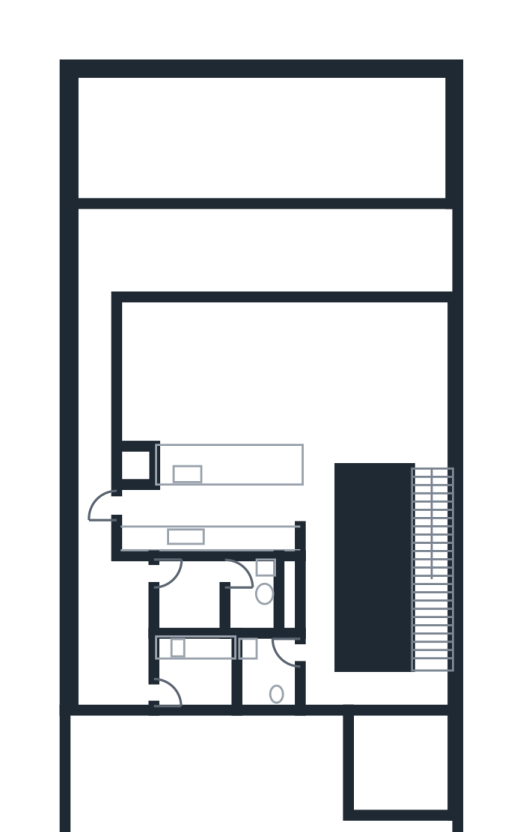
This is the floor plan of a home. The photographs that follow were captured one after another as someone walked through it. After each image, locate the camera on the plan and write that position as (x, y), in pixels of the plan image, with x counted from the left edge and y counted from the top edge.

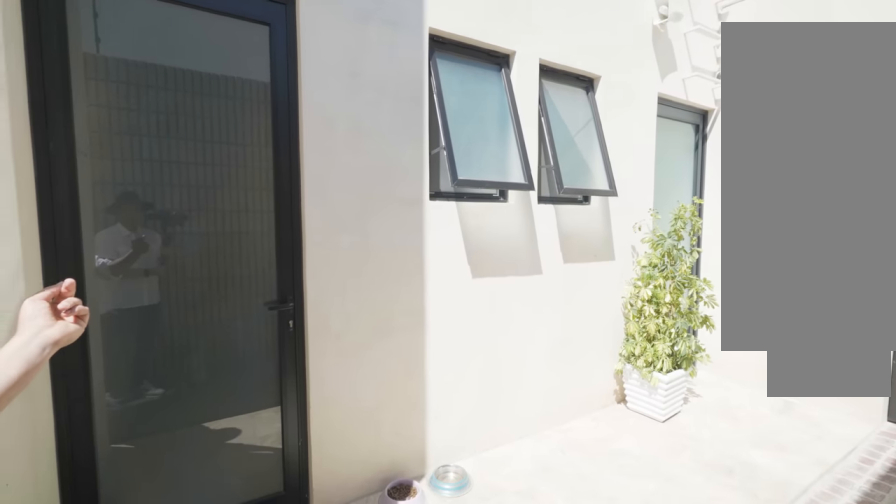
(81, 568)
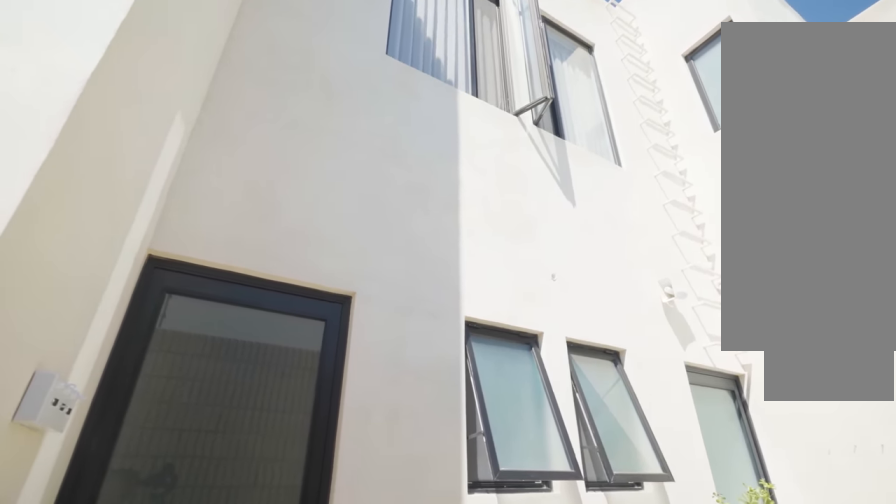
(97, 598)
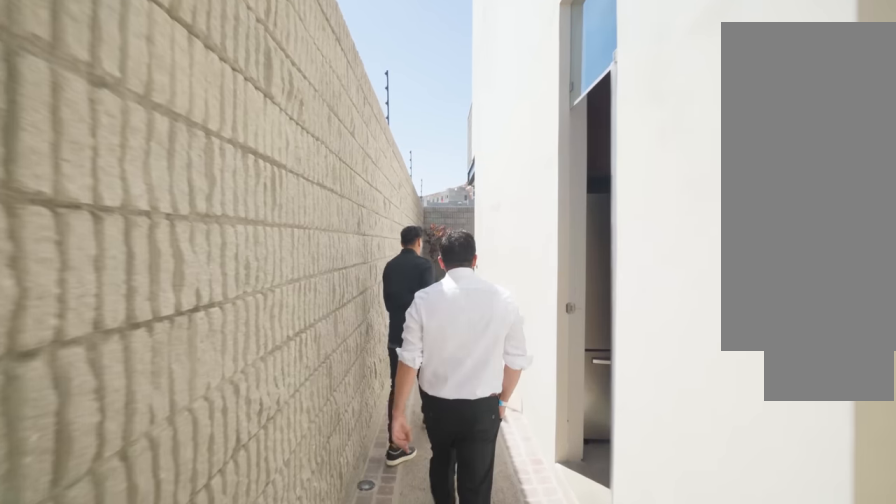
(87, 597)
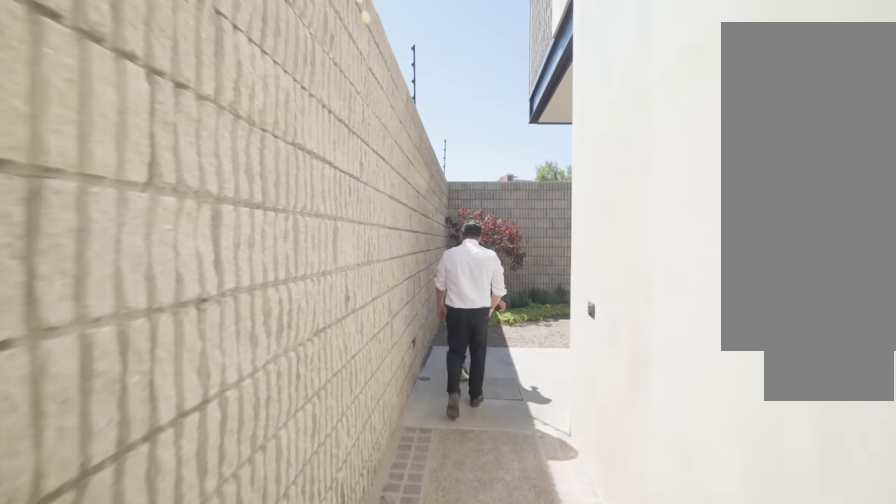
(86, 459)
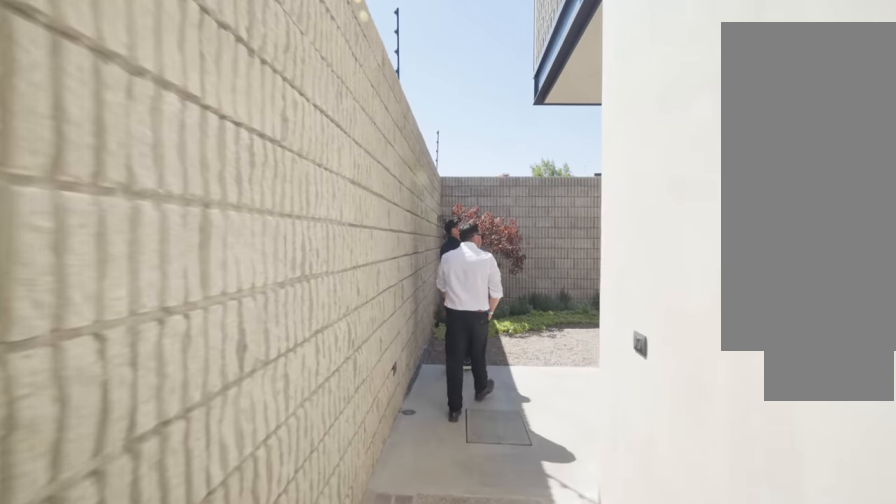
(86, 433)
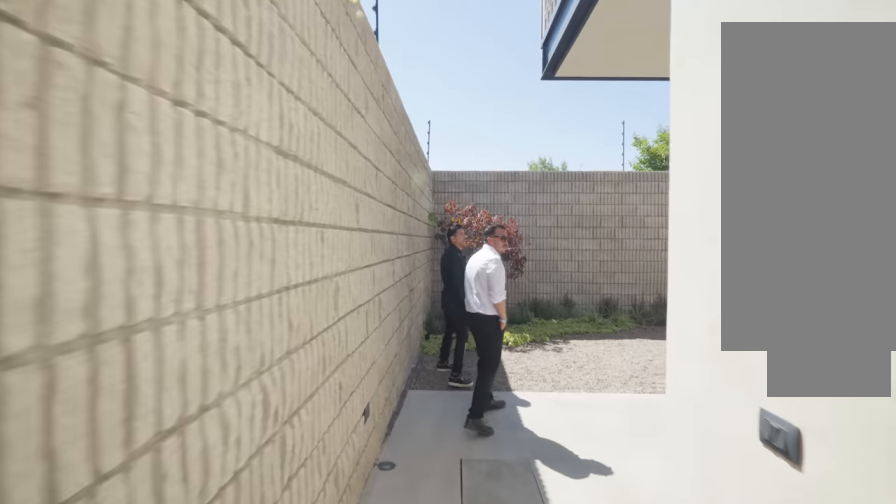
(90, 416)
